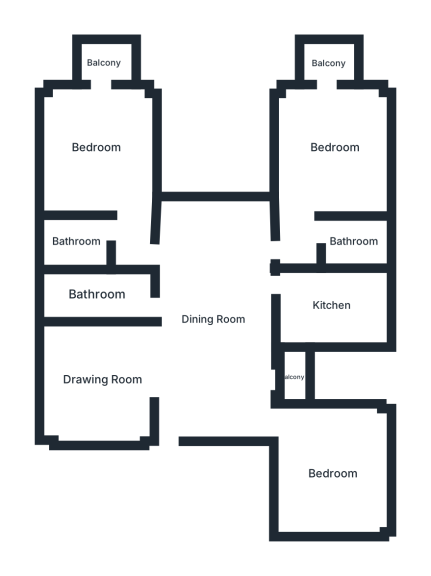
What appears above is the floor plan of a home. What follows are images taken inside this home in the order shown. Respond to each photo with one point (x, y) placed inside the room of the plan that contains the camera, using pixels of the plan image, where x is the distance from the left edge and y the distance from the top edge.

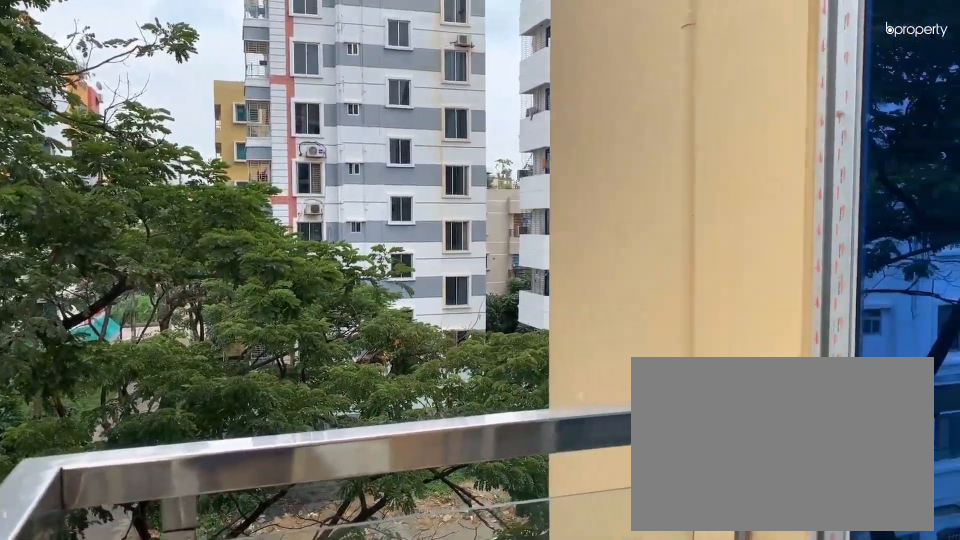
(328, 62)
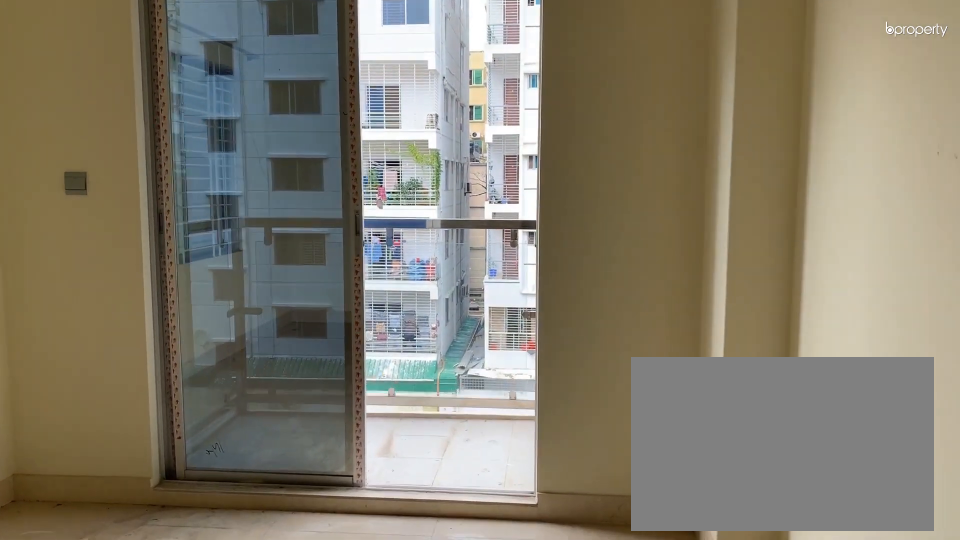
(97, 147)
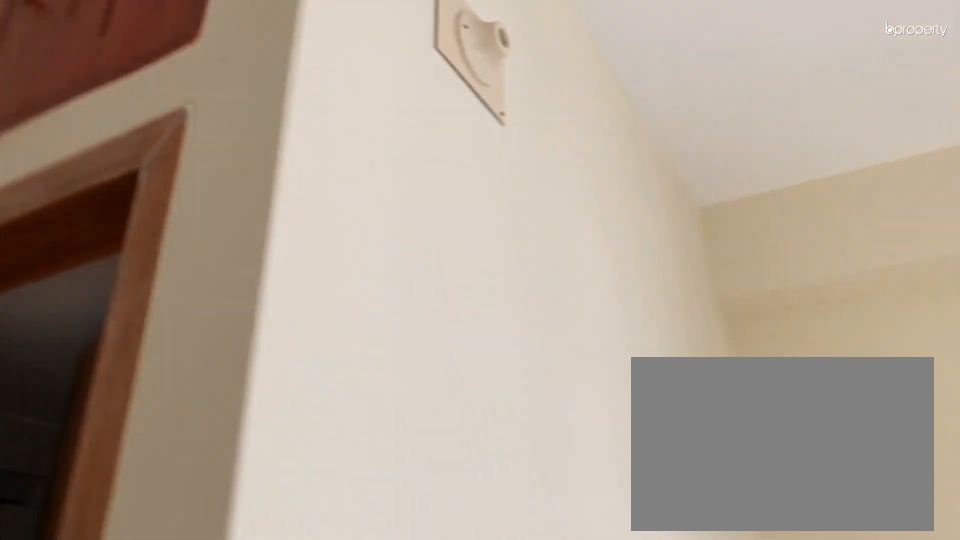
(97, 147)
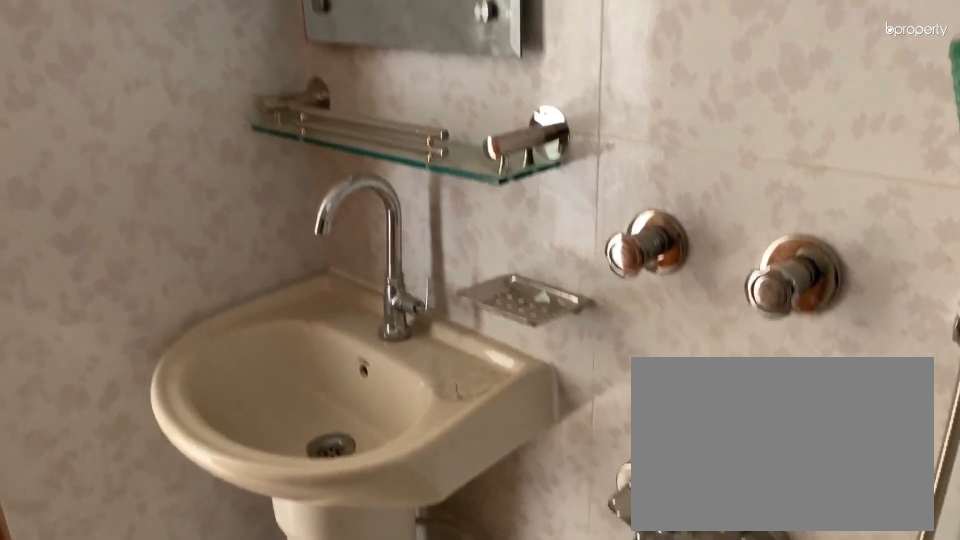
(76, 237)
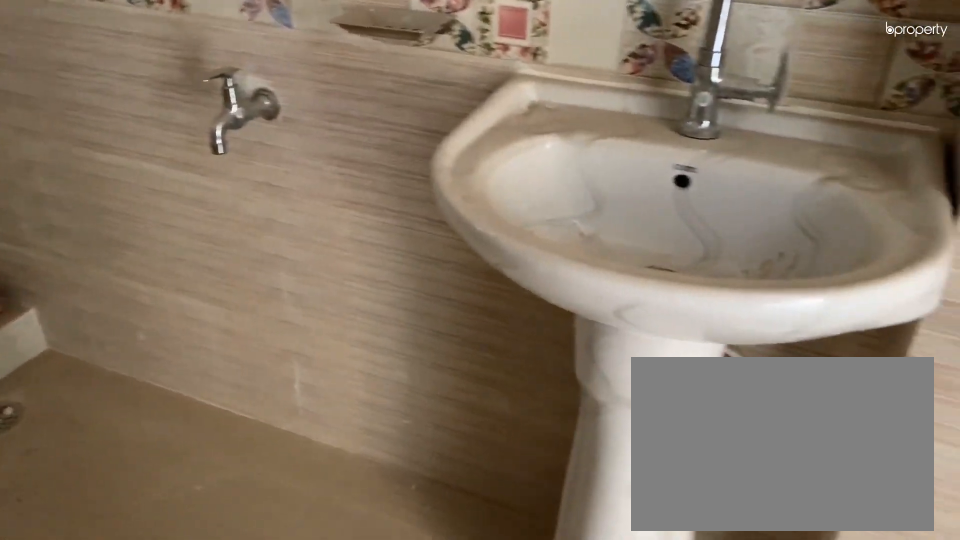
(98, 295)
